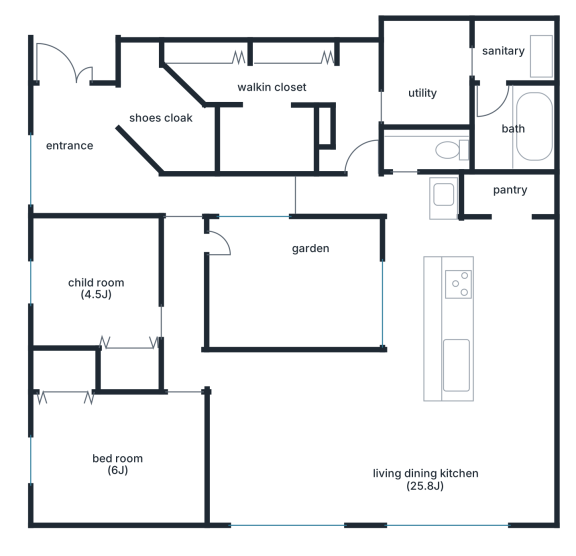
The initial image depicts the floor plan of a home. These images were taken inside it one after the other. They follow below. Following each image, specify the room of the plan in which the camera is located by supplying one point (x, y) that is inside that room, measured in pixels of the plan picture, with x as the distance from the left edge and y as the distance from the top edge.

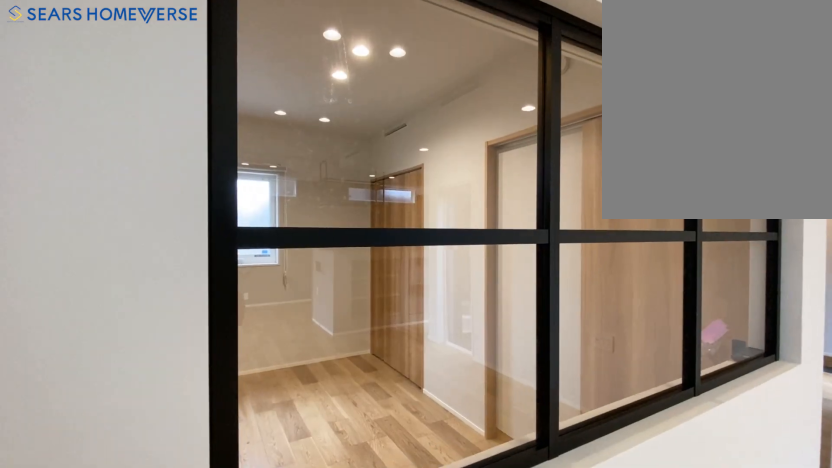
(341, 424)
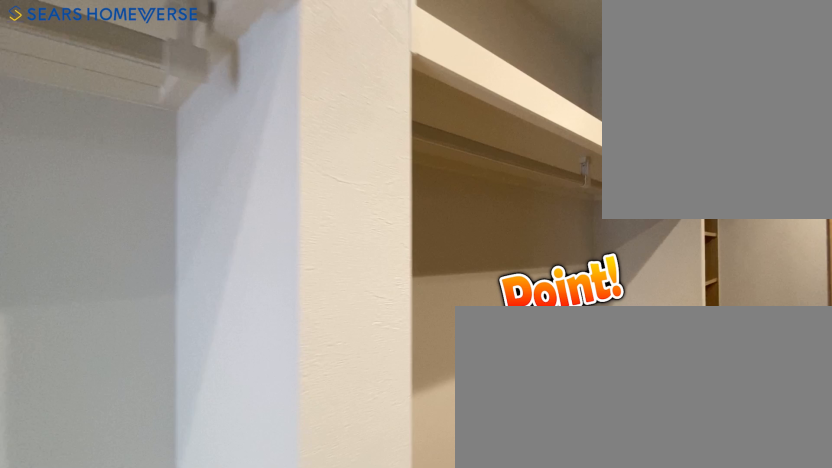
(267, 126)
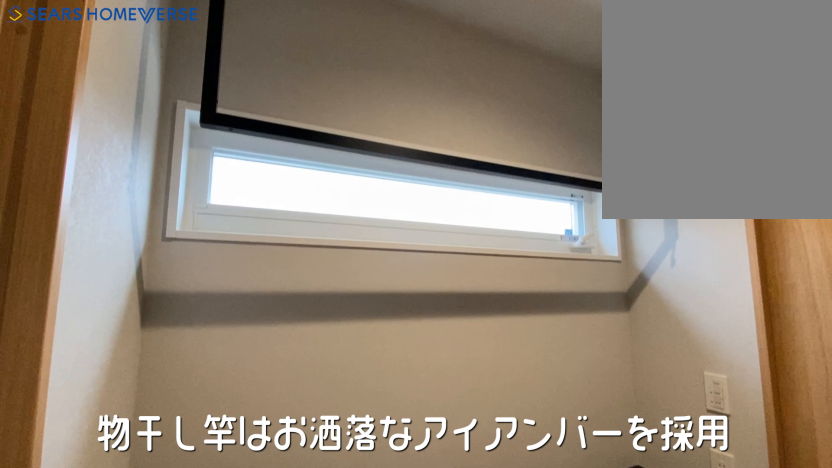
(428, 85)
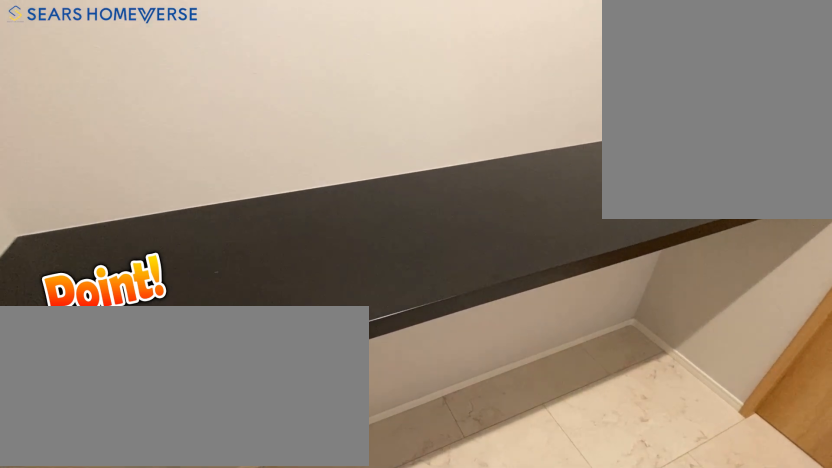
(429, 84)
